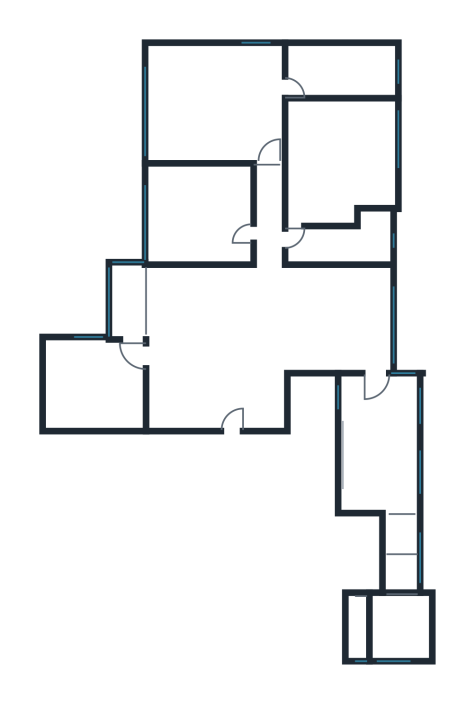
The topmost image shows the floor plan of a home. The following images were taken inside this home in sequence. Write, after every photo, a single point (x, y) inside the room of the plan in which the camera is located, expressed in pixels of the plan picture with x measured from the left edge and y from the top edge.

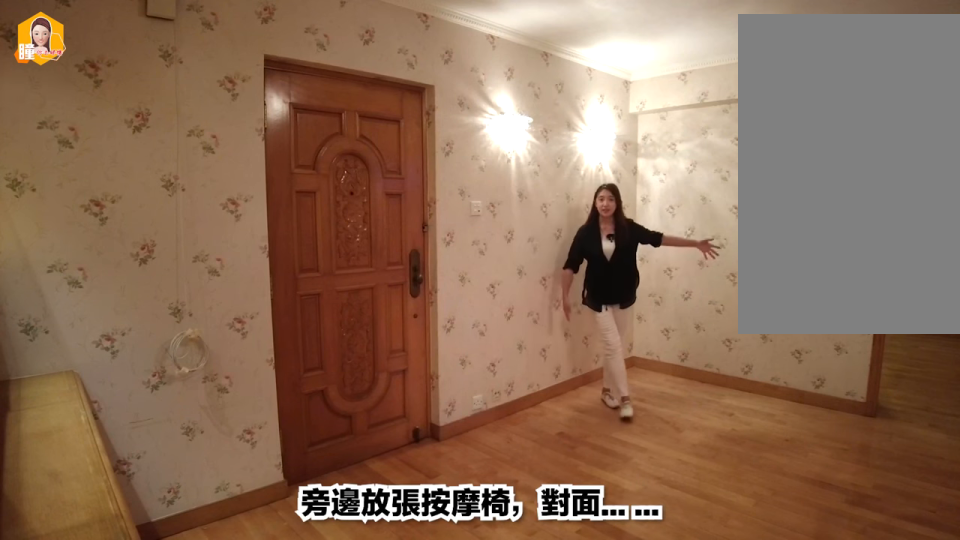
(220, 346)
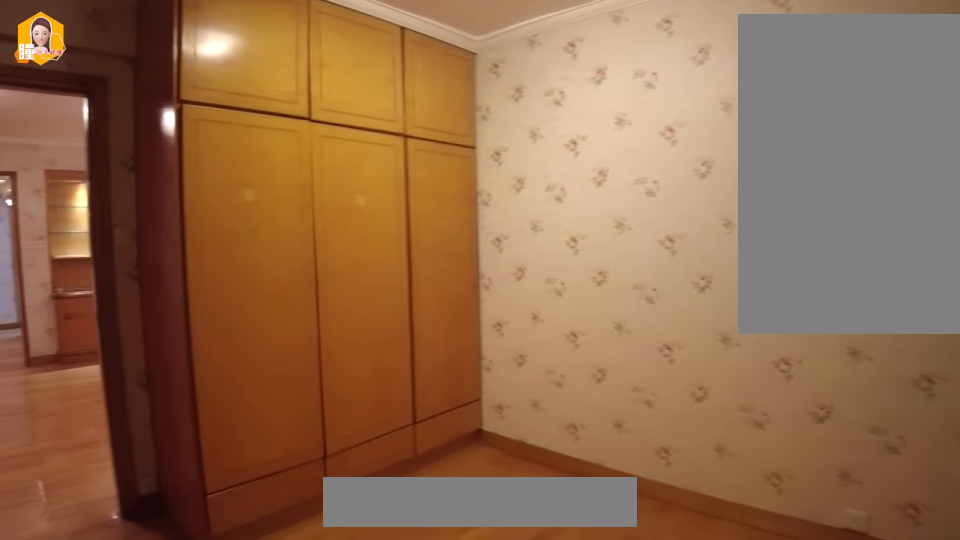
(96, 387)
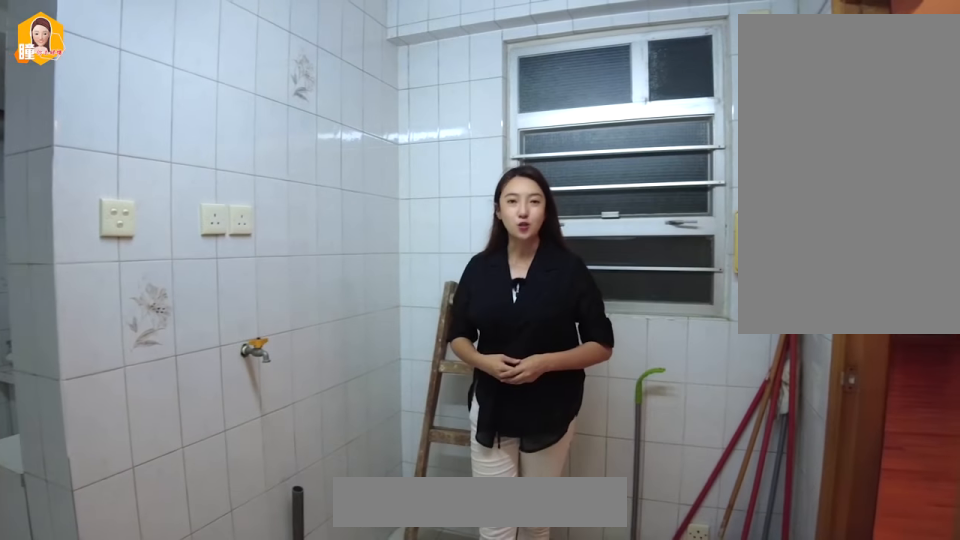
(376, 447)
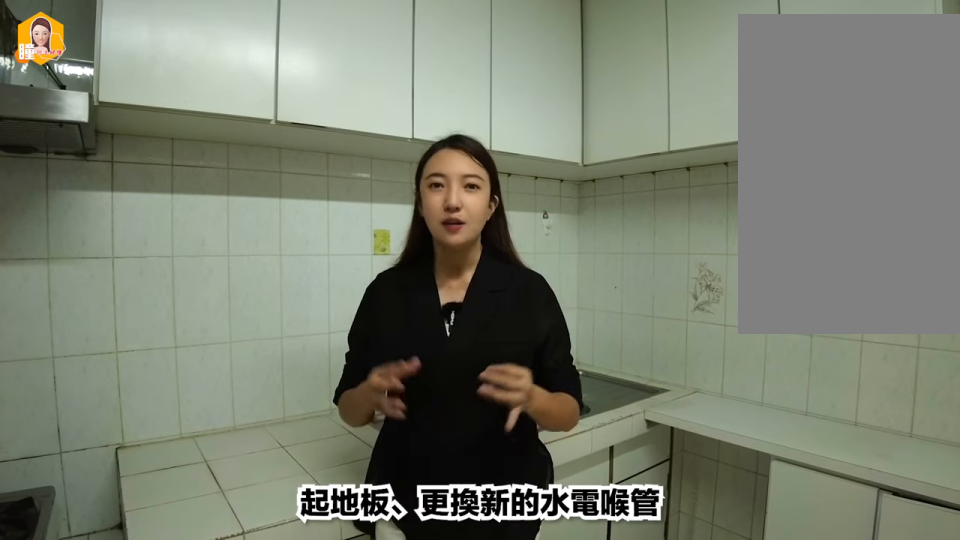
(376, 447)
